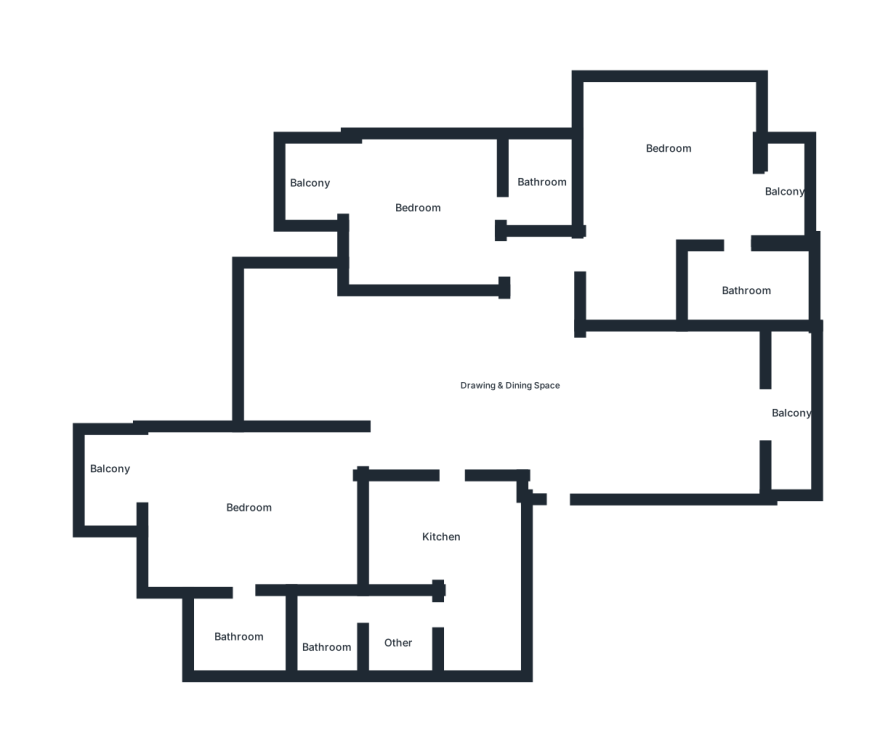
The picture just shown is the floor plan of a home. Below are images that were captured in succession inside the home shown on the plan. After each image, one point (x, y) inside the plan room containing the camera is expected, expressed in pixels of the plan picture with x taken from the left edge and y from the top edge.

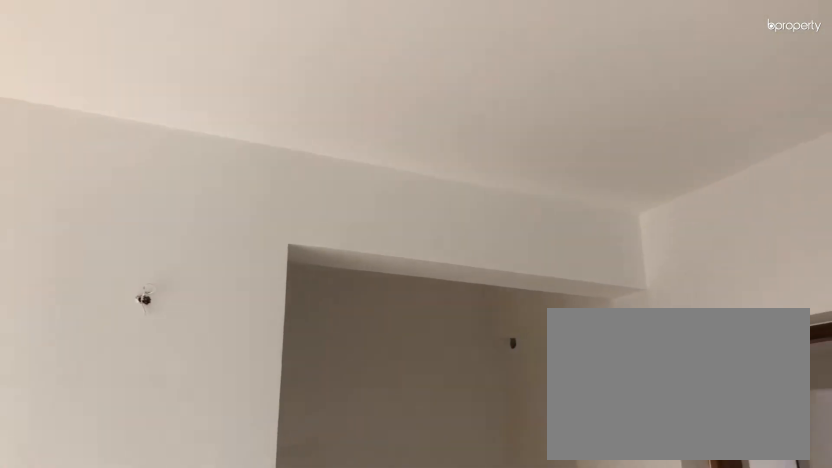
(659, 172)
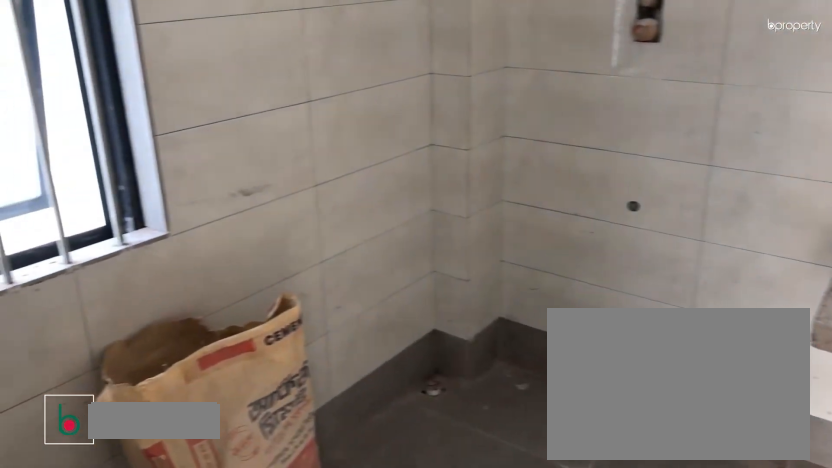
(542, 188)
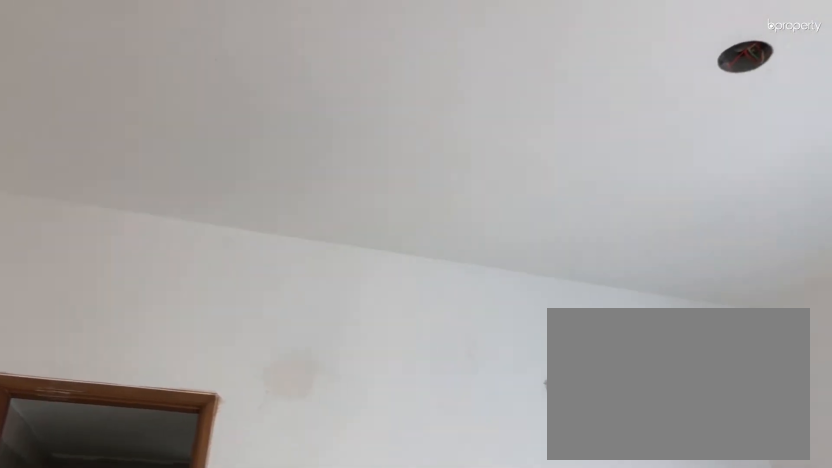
(259, 516)
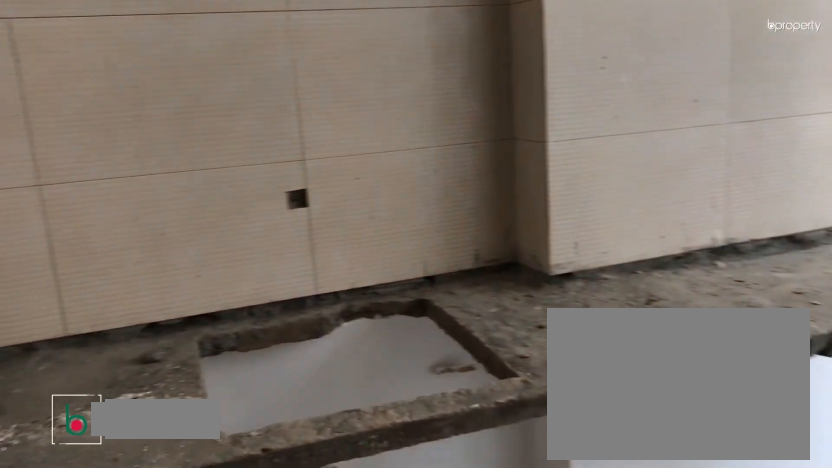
(450, 543)
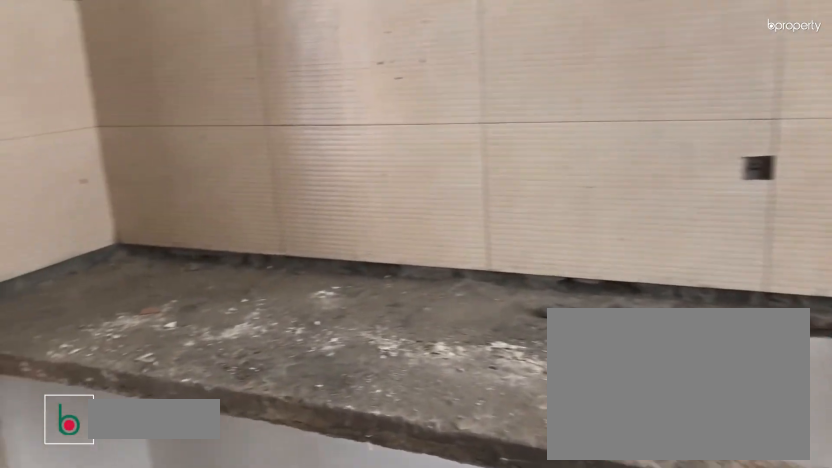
(450, 543)
